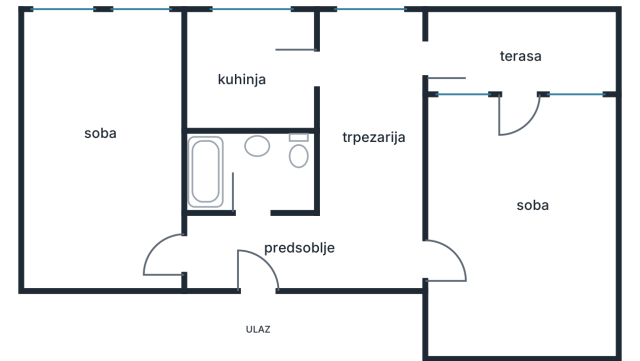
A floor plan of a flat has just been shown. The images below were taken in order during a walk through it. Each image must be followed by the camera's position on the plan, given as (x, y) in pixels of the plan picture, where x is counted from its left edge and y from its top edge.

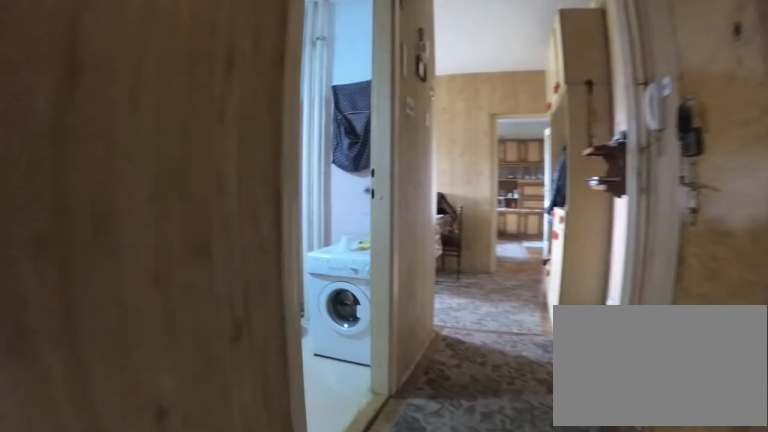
(190, 259)
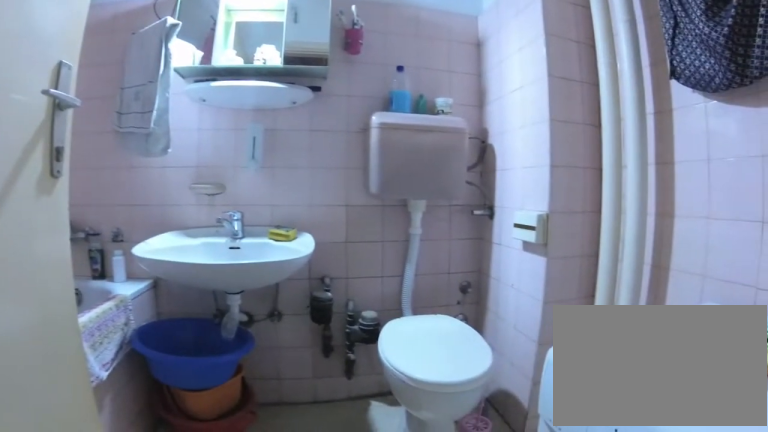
(244, 222)
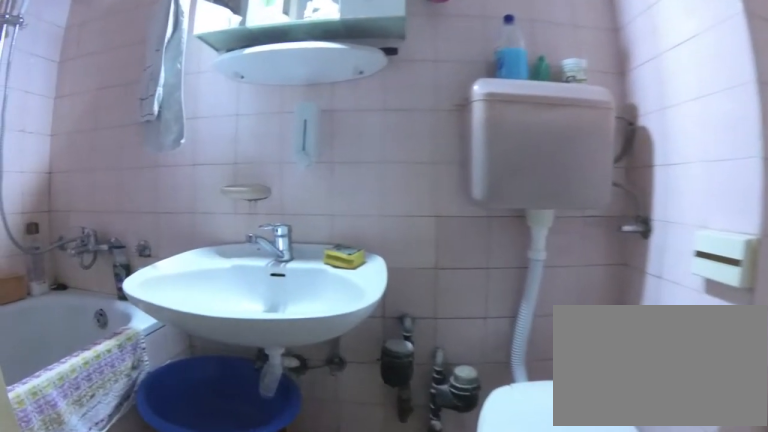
(254, 194)
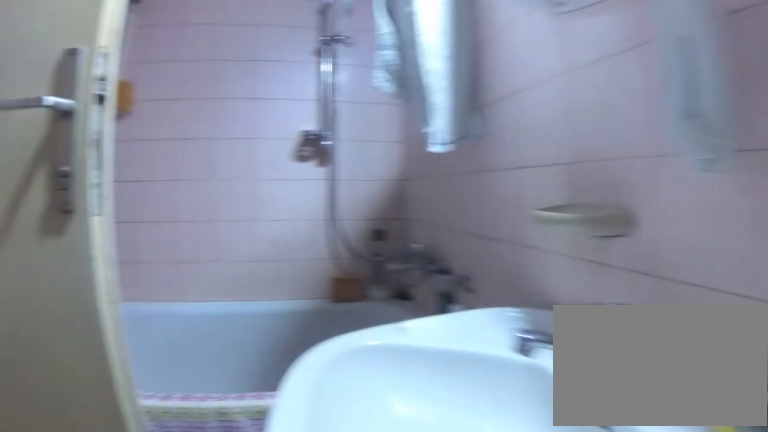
(263, 175)
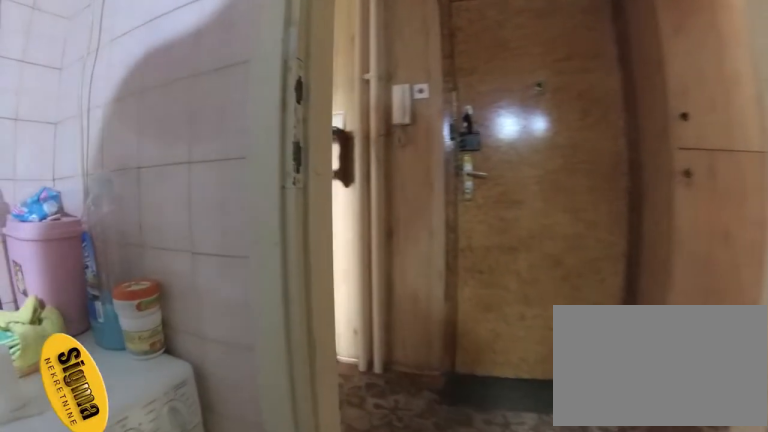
(246, 168)
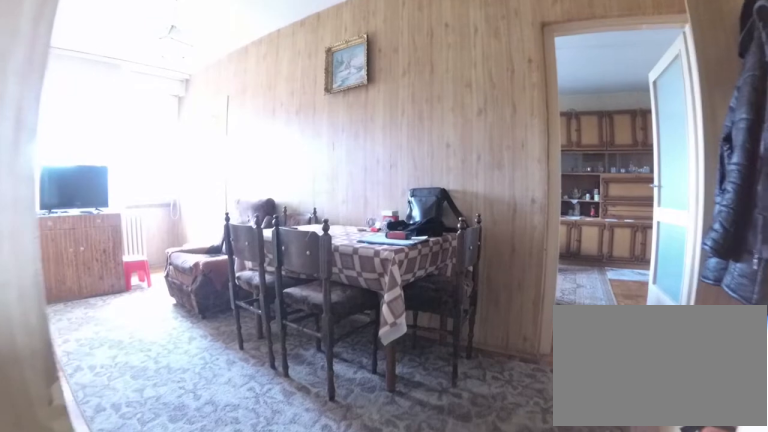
(304, 251)
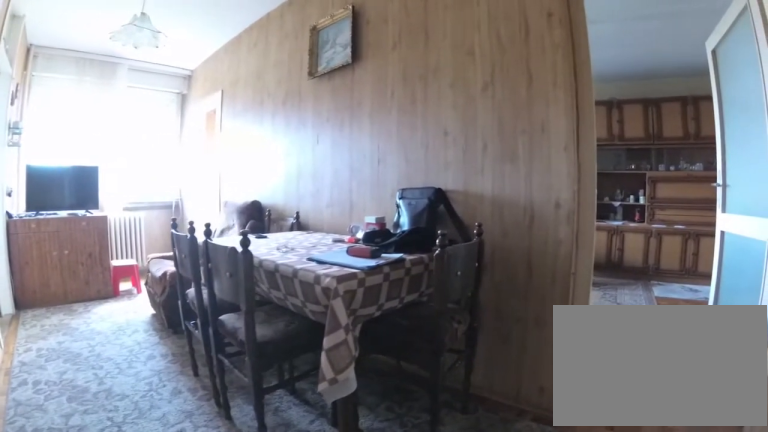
(327, 246)
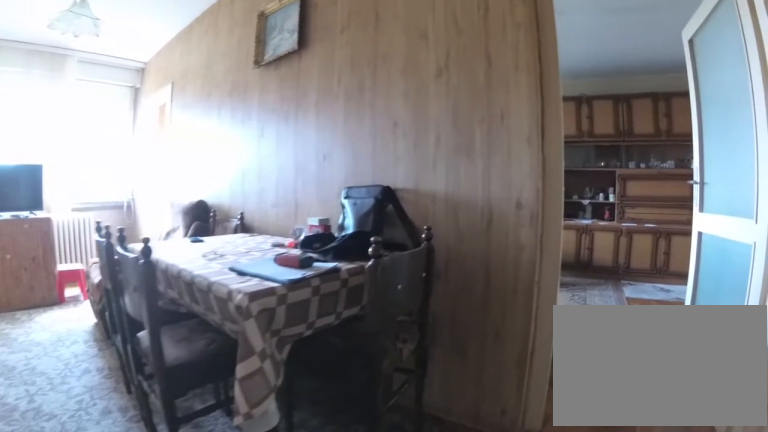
(332, 244)
